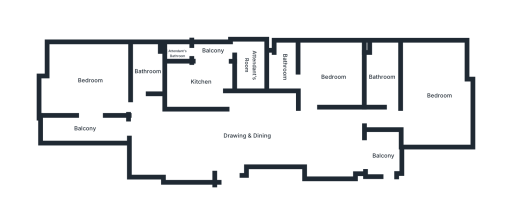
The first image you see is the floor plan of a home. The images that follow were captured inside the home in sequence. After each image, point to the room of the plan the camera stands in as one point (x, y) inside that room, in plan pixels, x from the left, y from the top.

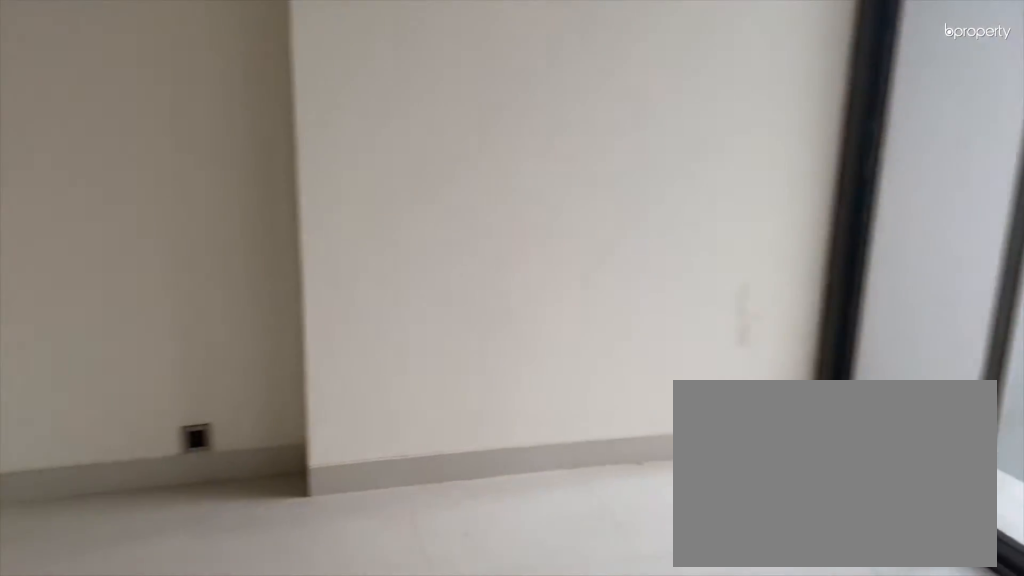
(161, 141)
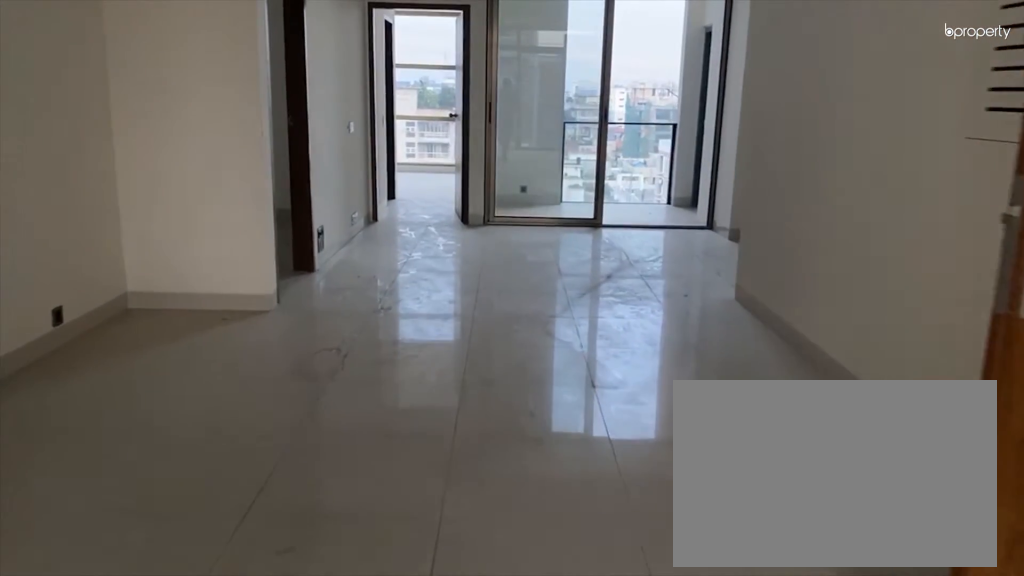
(232, 141)
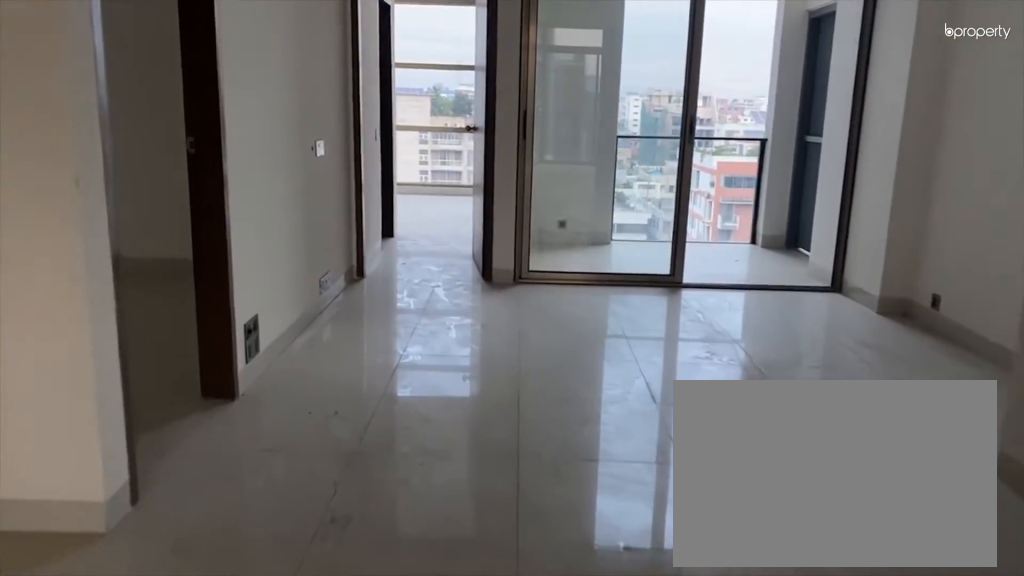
(322, 141)
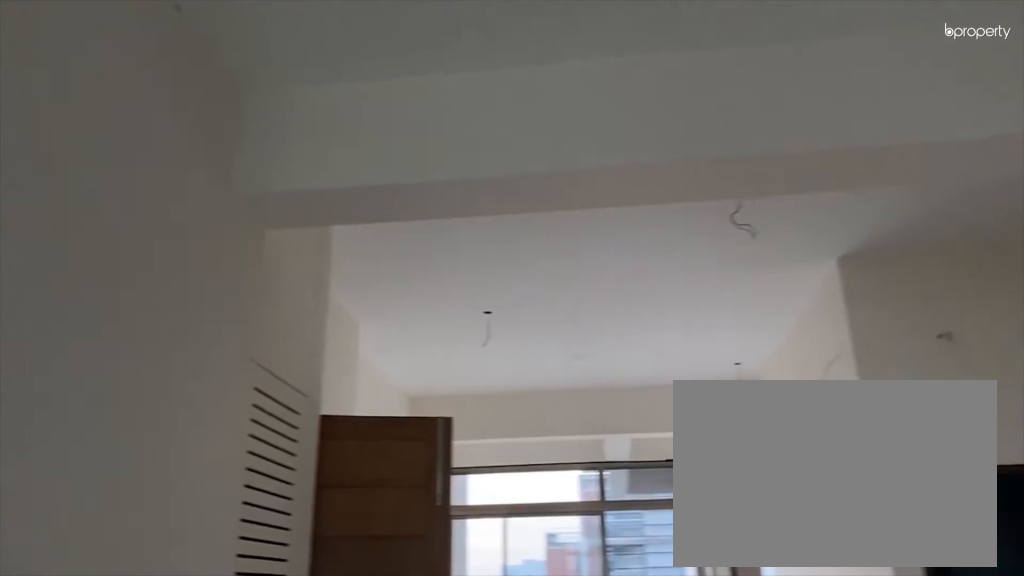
(322, 141)
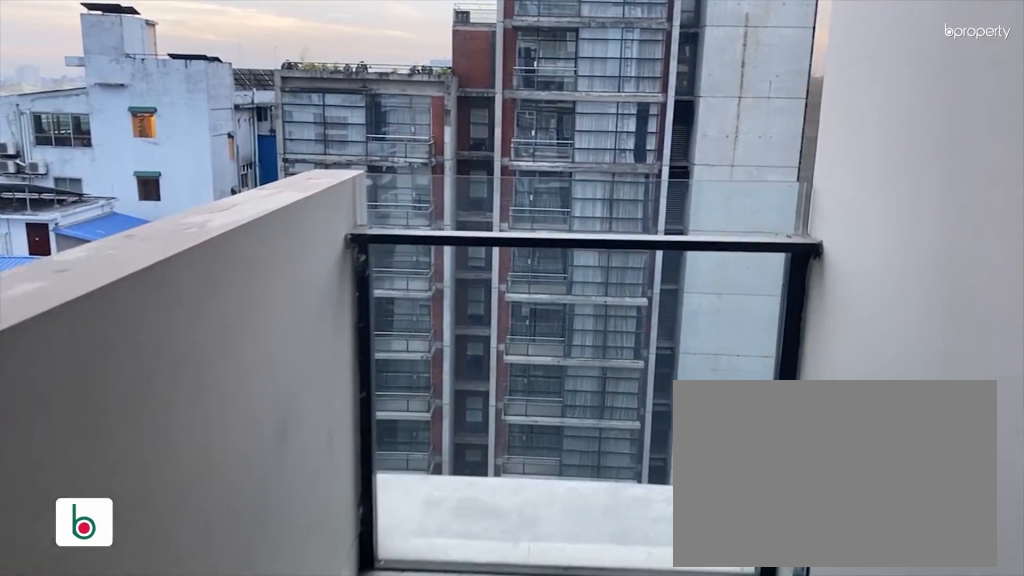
(84, 128)
